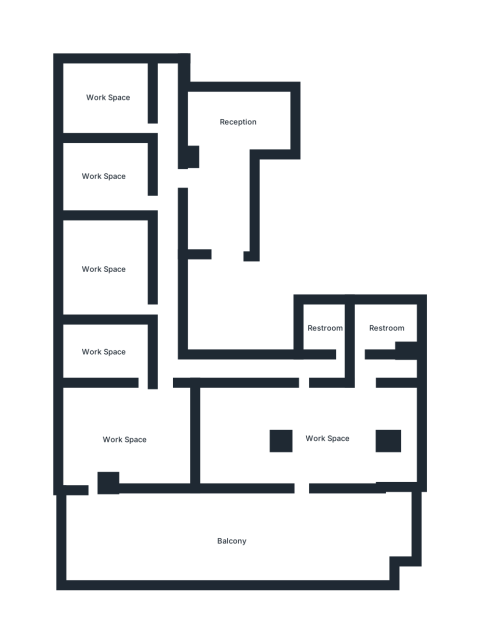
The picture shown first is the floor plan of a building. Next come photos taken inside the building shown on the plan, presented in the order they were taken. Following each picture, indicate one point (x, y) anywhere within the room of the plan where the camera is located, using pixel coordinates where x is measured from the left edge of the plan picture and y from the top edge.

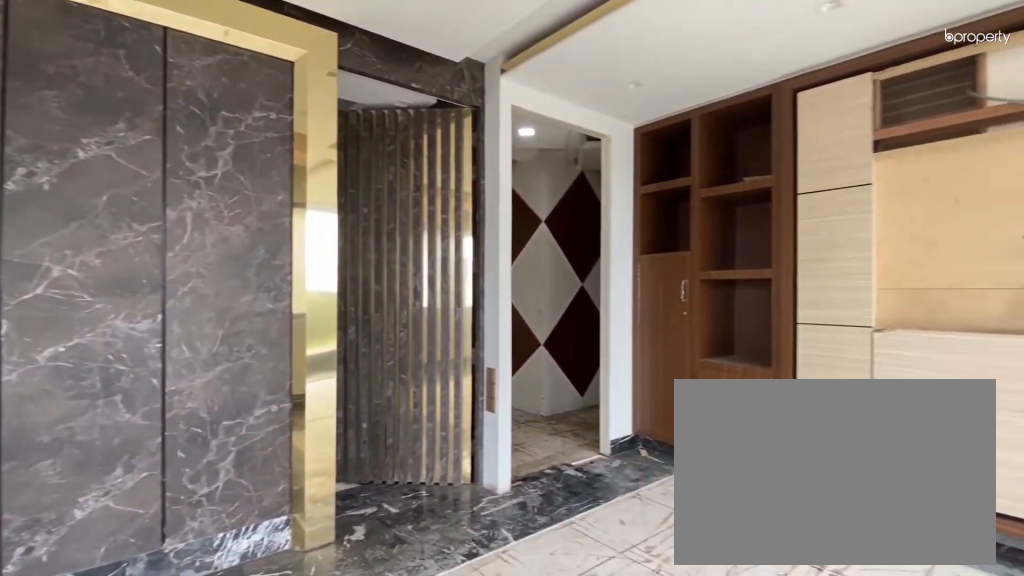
(125, 440)
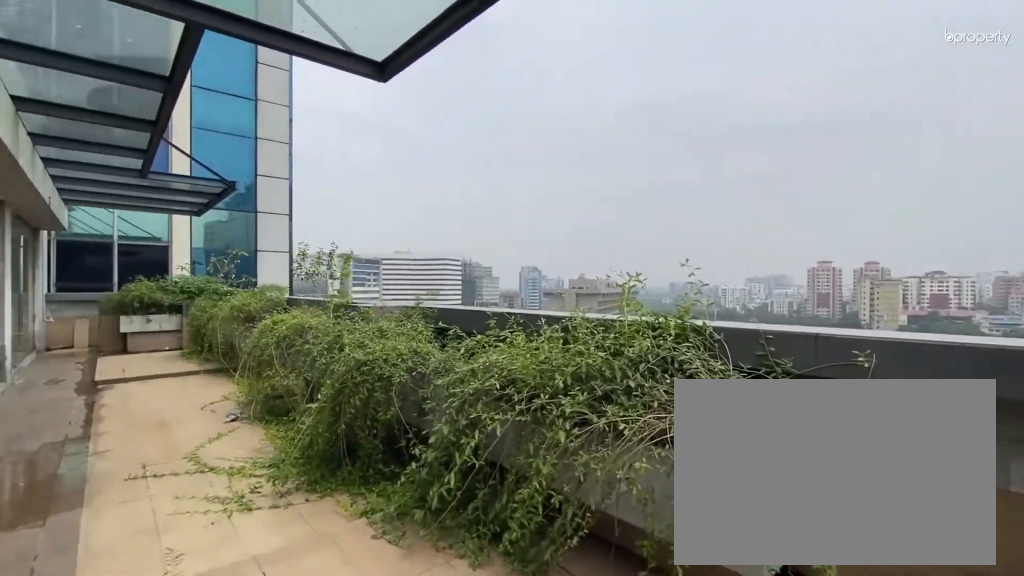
(134, 546)
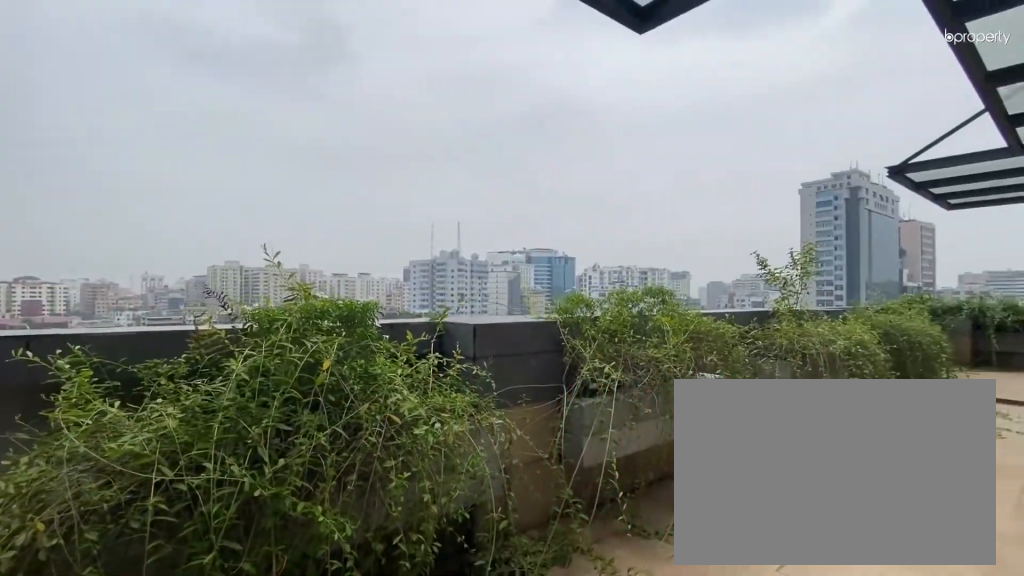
(280, 547)
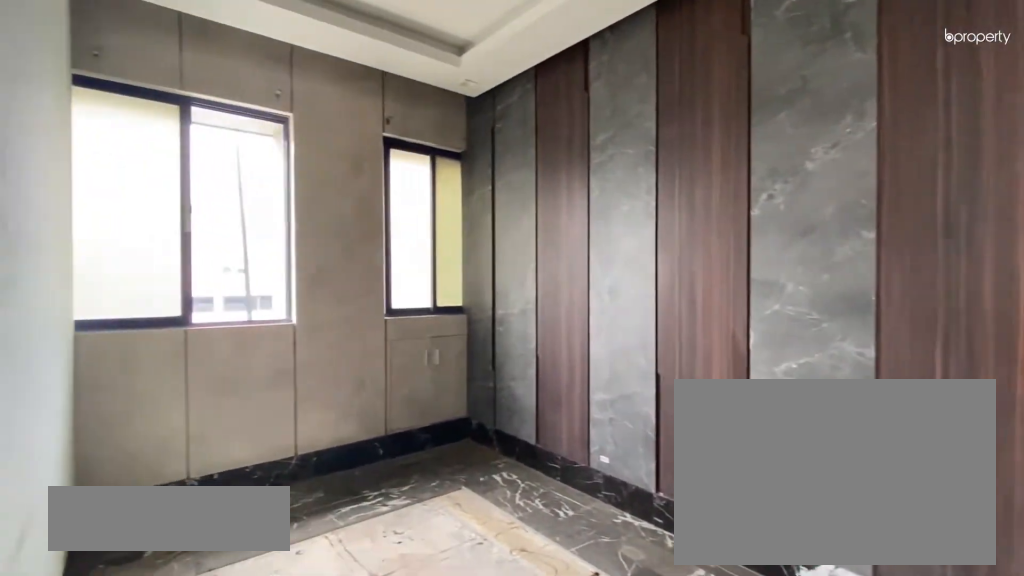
(103, 352)
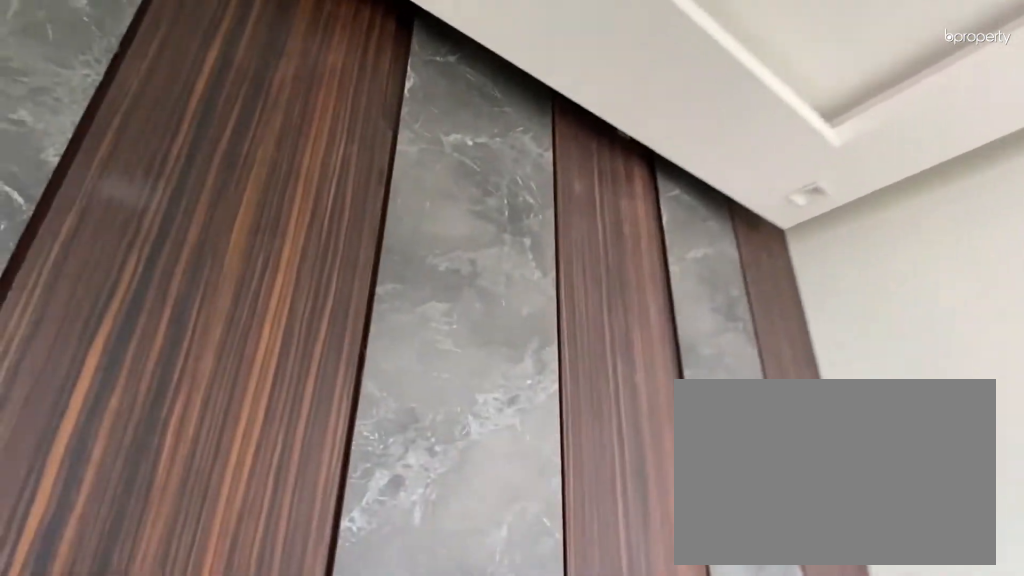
(103, 352)
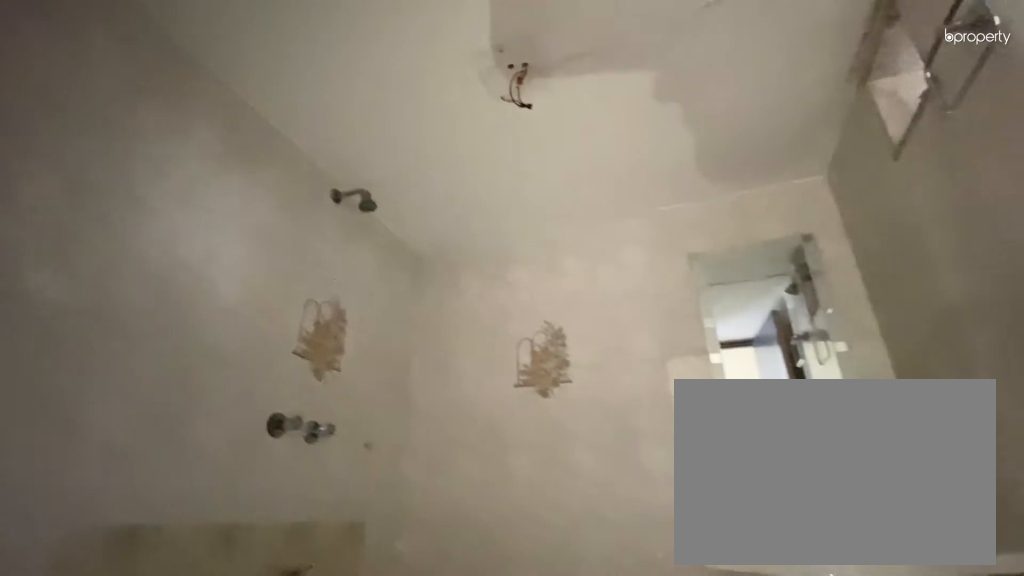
(328, 330)
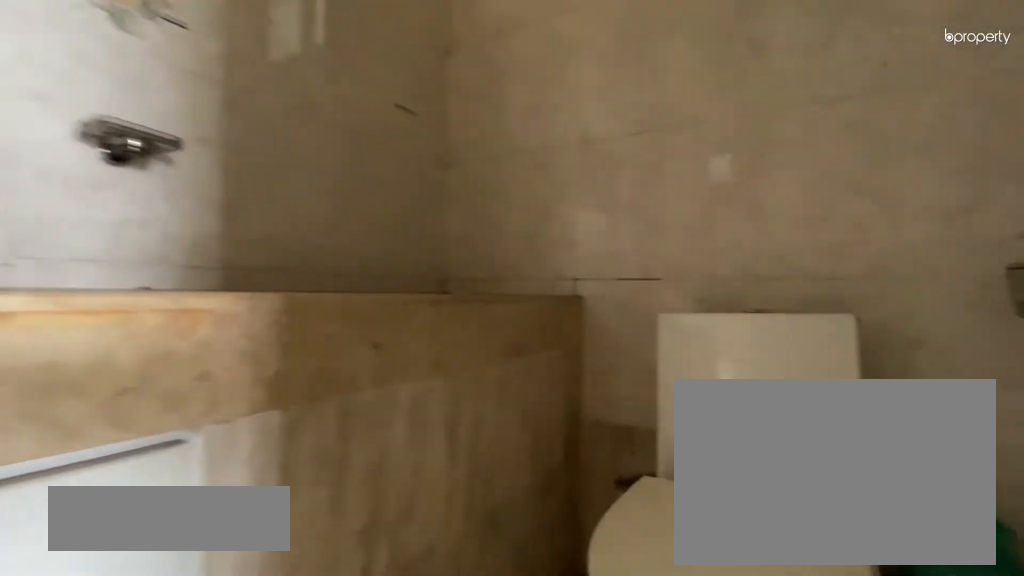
(381, 330)
